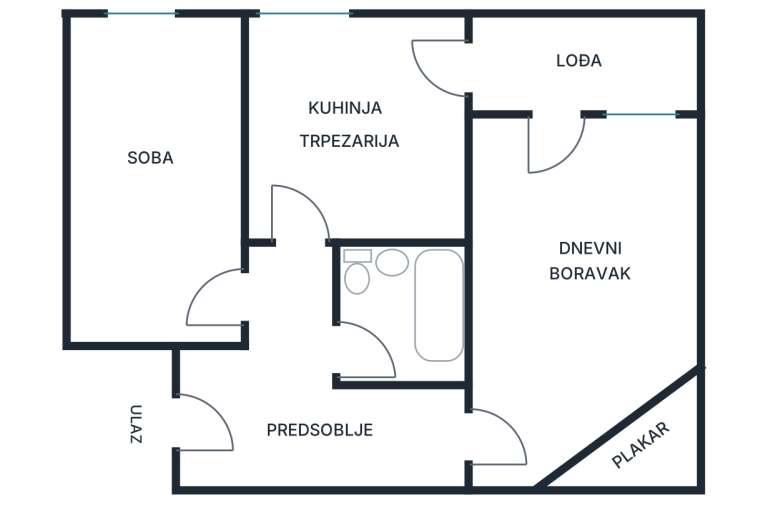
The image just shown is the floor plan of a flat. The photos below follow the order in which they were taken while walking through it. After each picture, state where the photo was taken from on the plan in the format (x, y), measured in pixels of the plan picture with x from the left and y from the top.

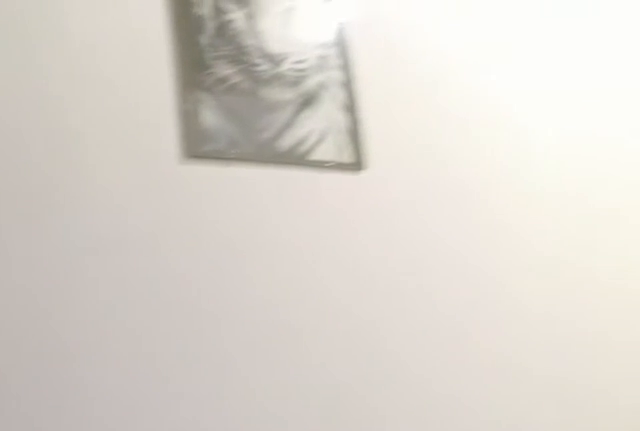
(125, 71)
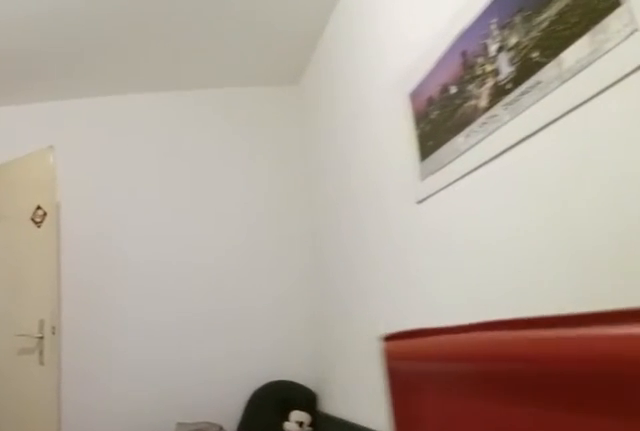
(151, 92)
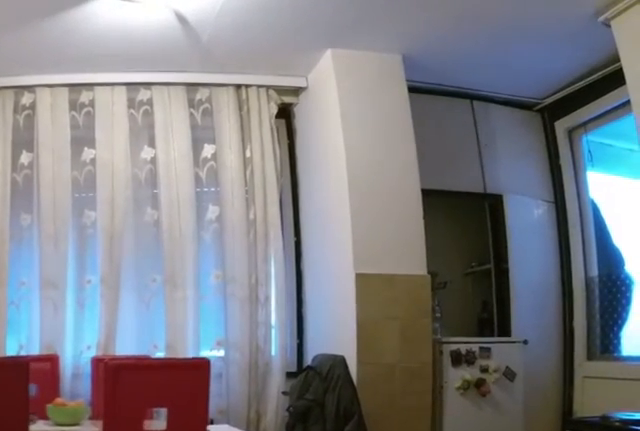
(288, 236)
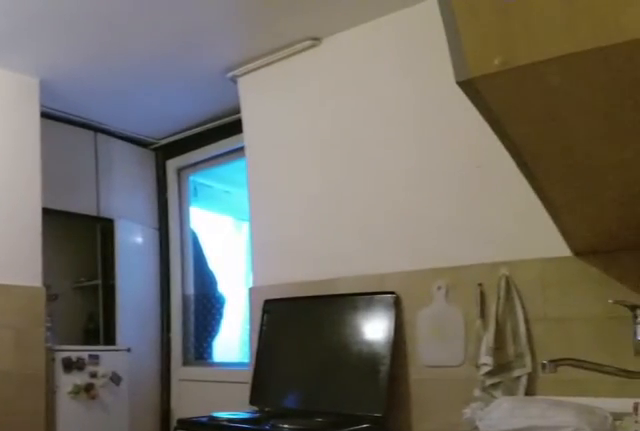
(276, 217)
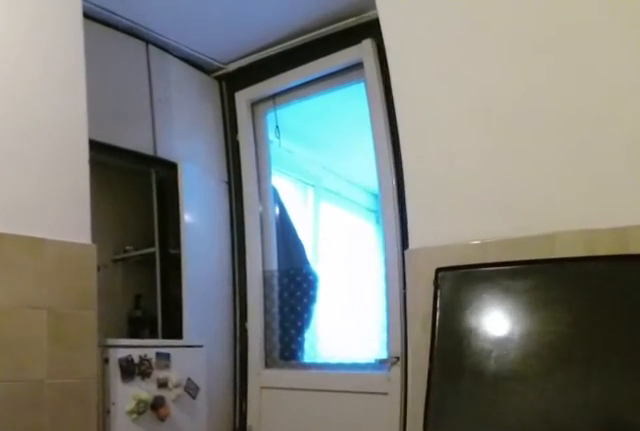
(320, 172)
